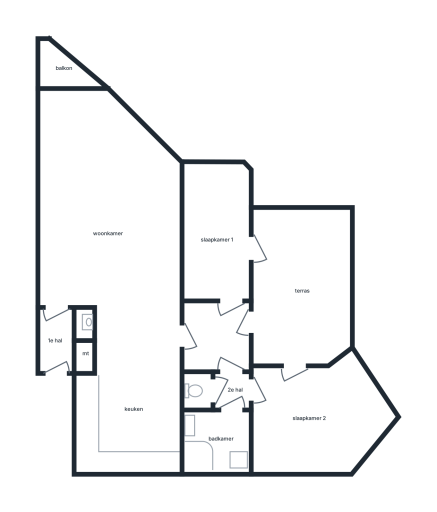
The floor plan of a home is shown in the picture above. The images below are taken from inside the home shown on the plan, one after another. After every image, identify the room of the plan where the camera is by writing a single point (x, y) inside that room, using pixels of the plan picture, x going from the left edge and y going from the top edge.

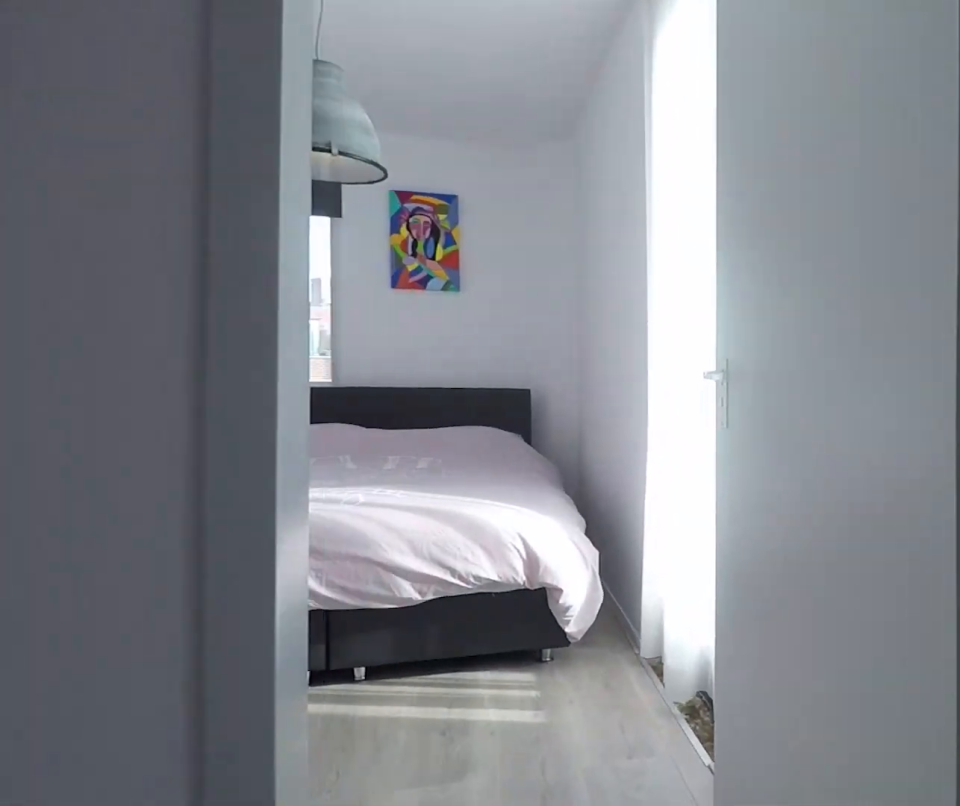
(219, 347)
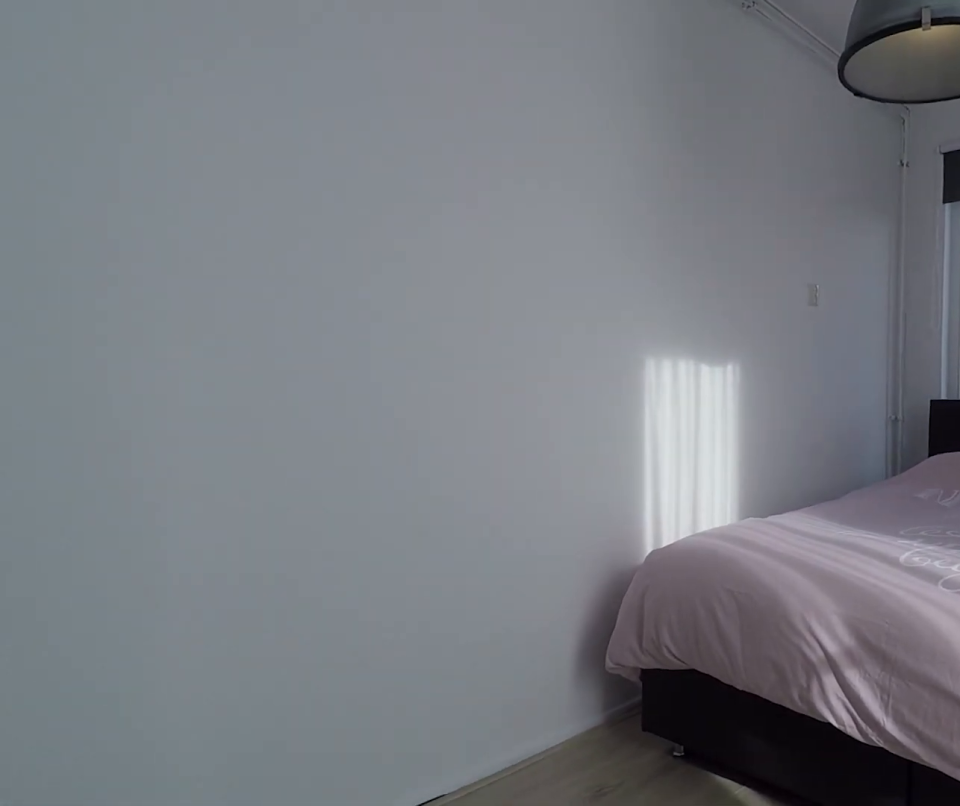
(215, 233)
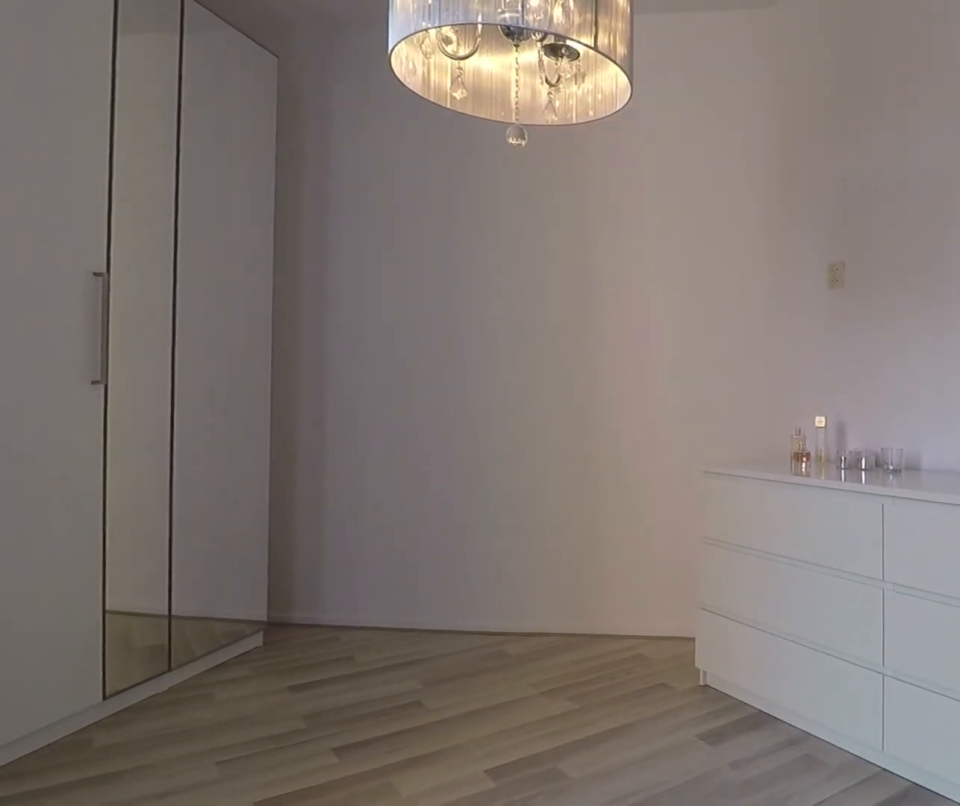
(316, 417)
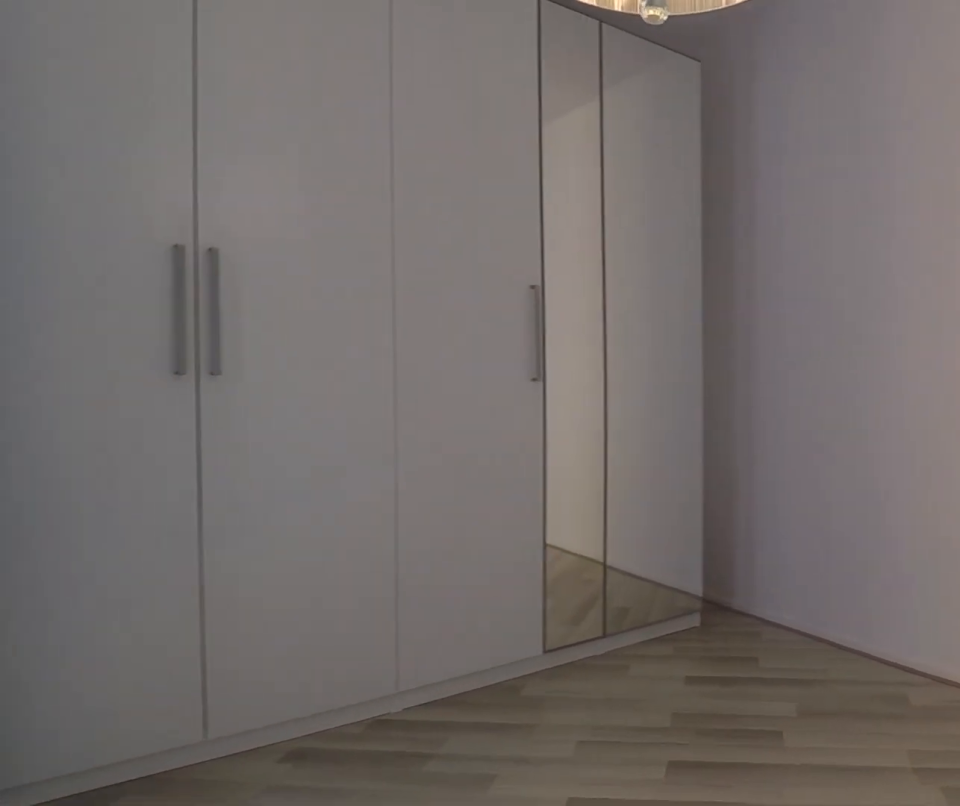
(316, 417)
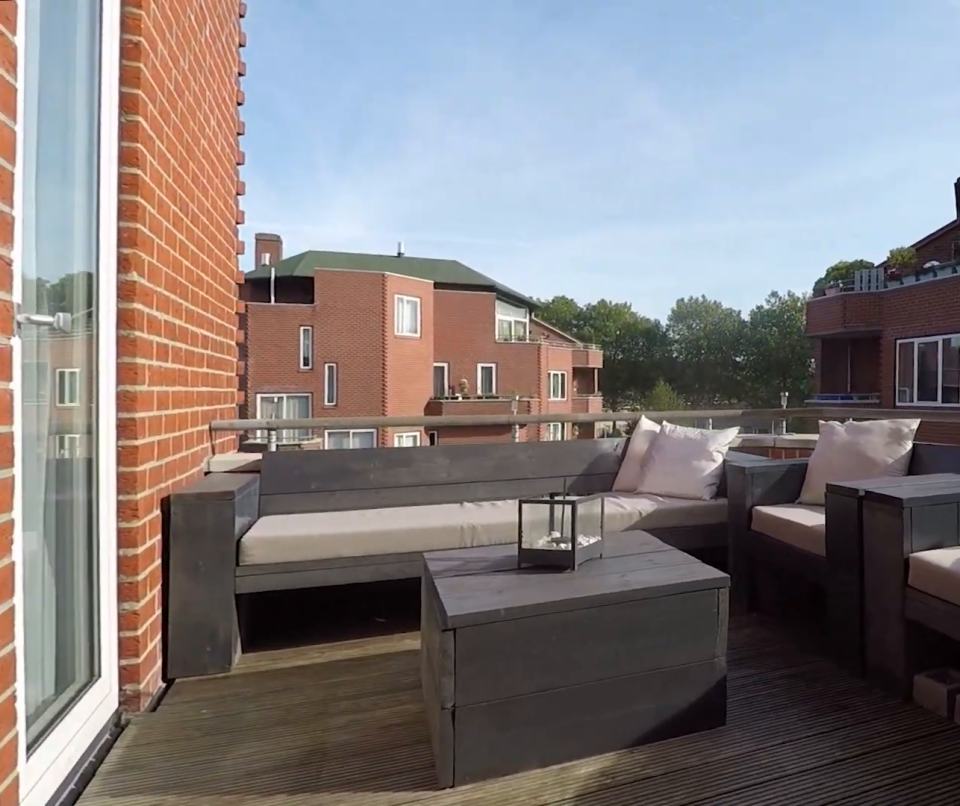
(301, 284)
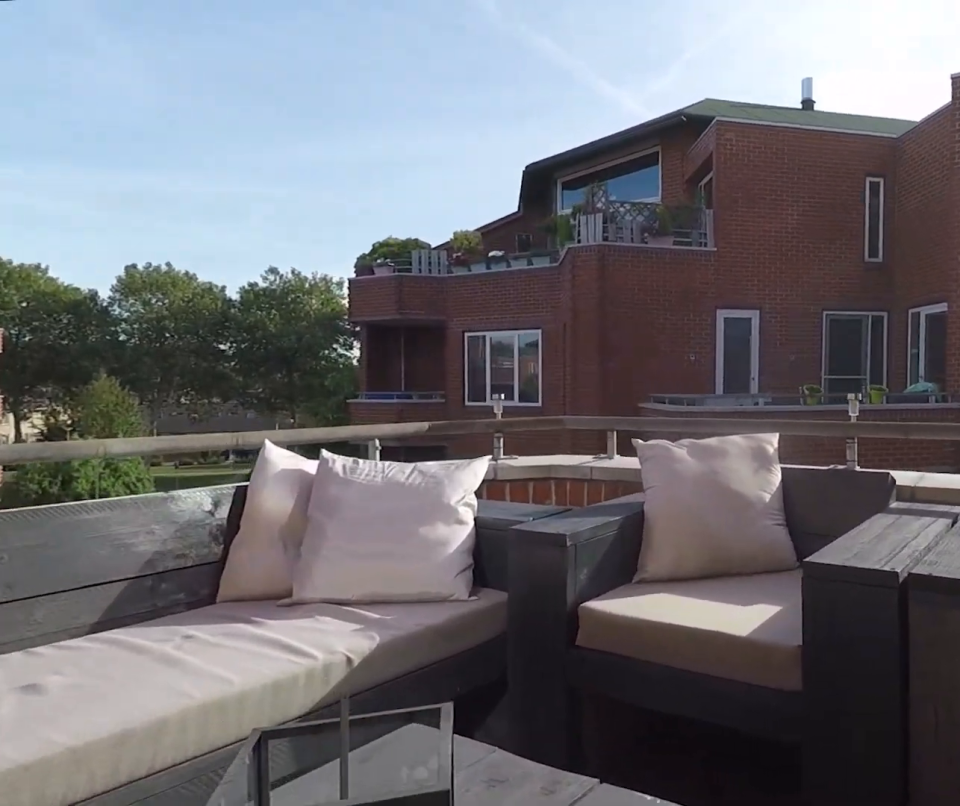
(301, 284)
